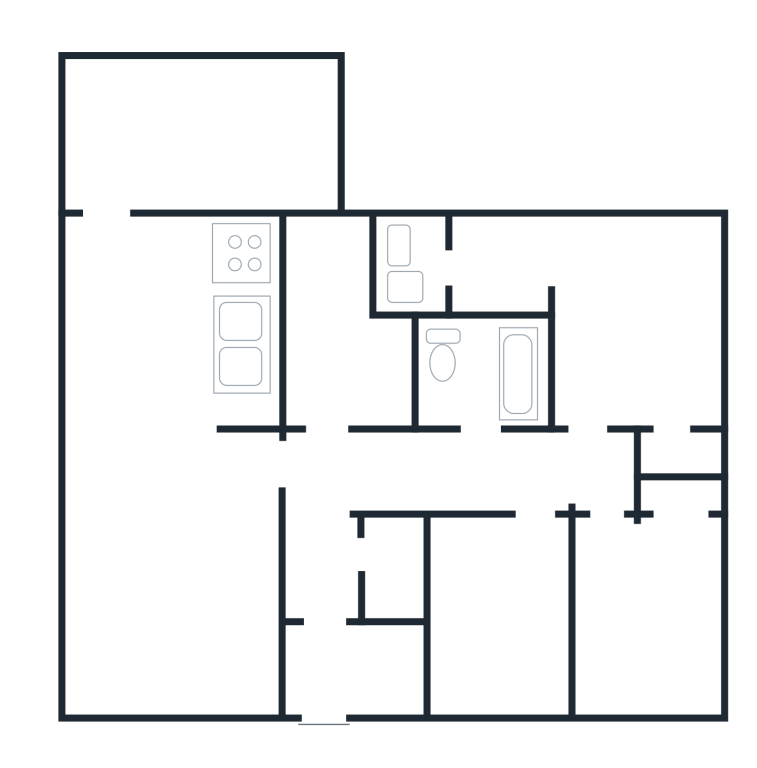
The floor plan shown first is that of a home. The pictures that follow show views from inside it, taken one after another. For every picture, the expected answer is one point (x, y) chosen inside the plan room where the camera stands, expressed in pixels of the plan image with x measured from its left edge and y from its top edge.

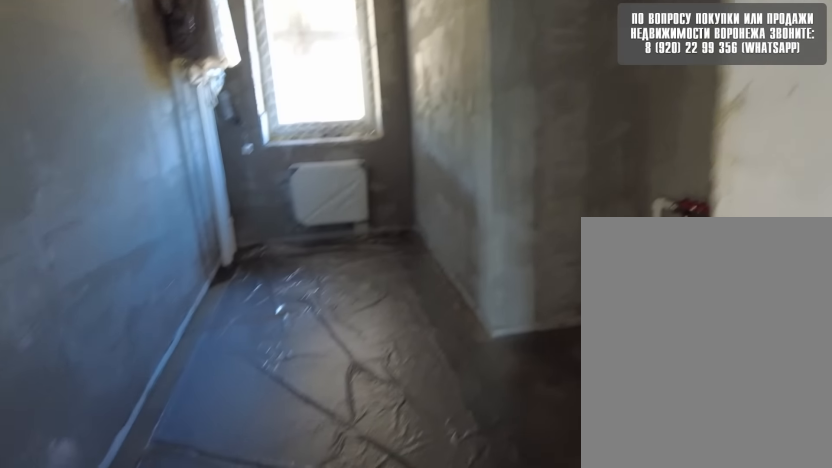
(347, 418)
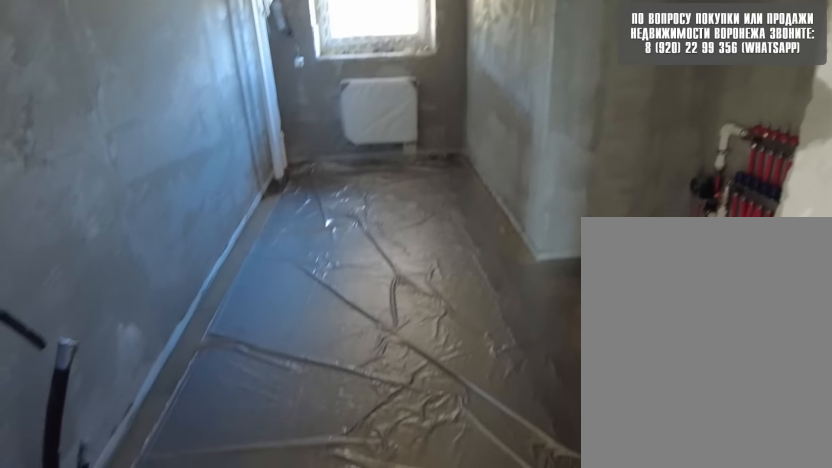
(351, 400)
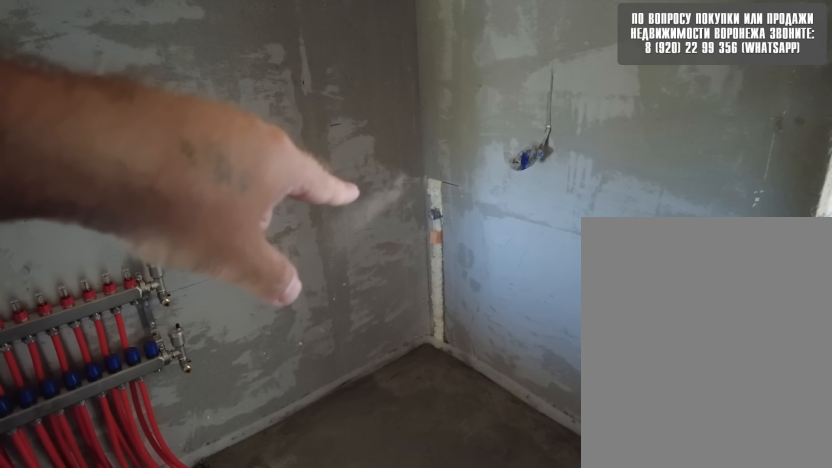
(354, 384)
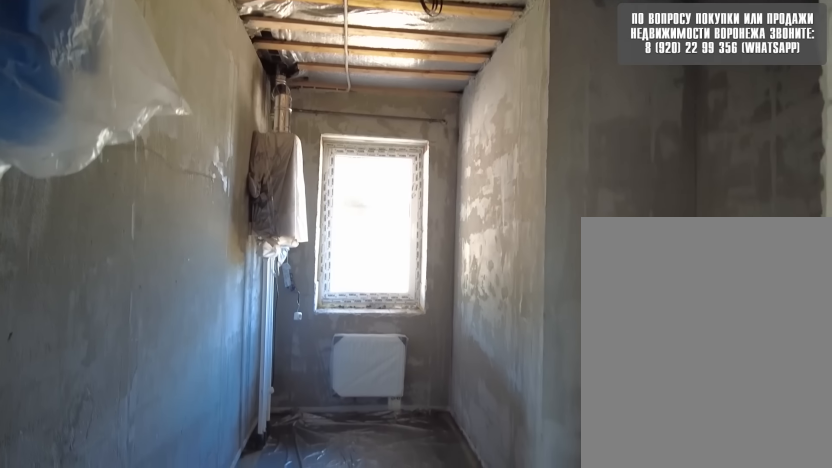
(353, 381)
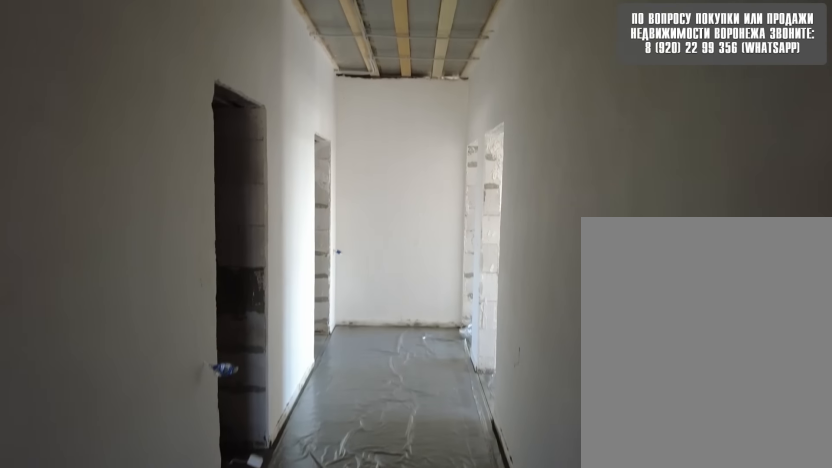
(337, 494)
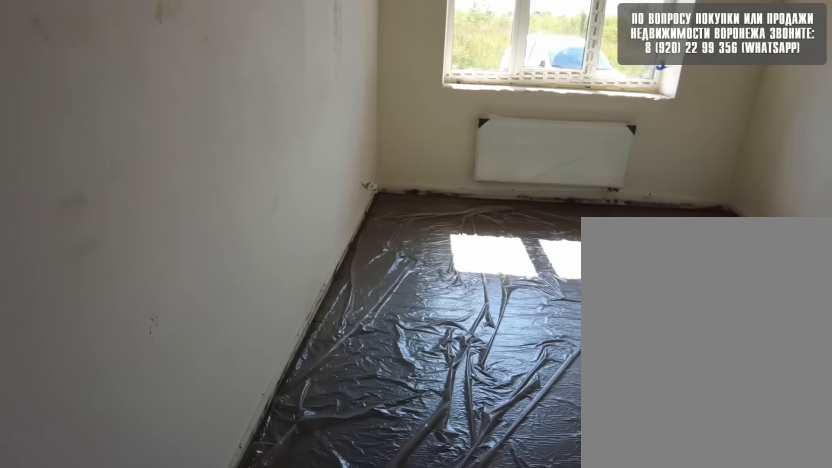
(512, 542)
